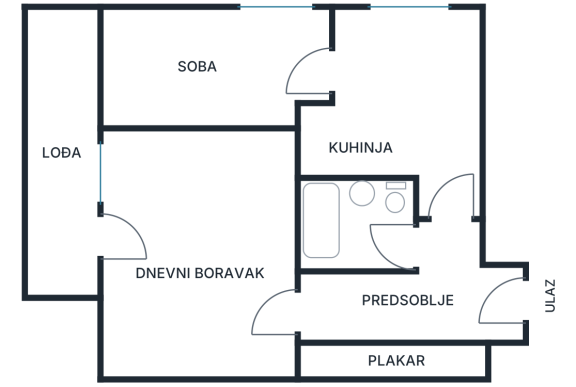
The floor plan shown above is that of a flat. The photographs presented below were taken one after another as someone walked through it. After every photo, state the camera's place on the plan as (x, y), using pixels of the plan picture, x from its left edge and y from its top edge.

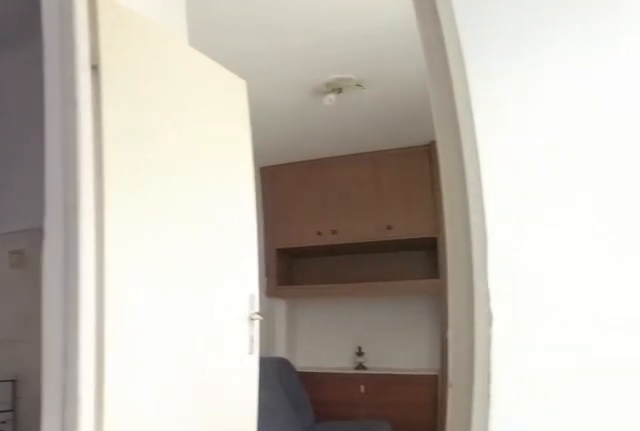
(458, 42)
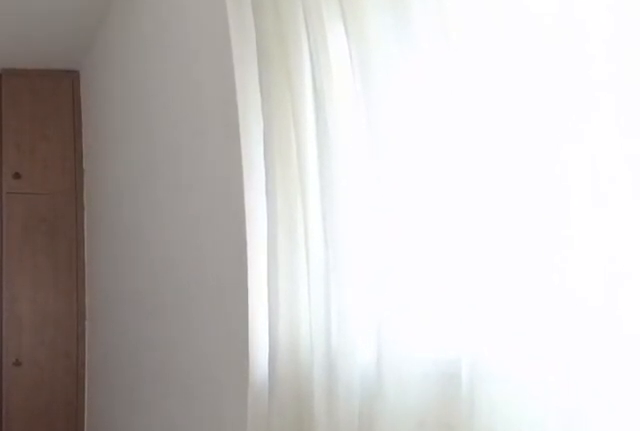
(345, 77)
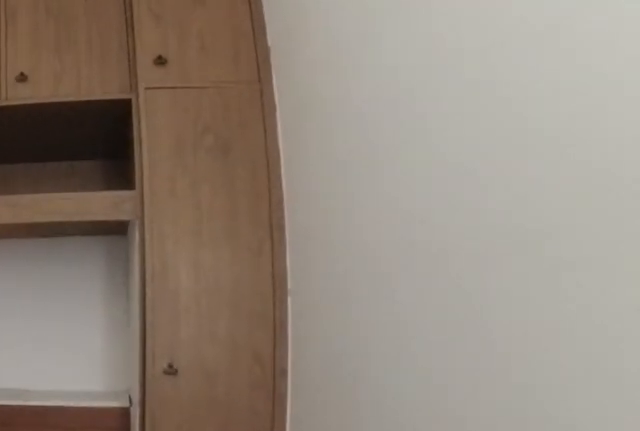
(253, 77)
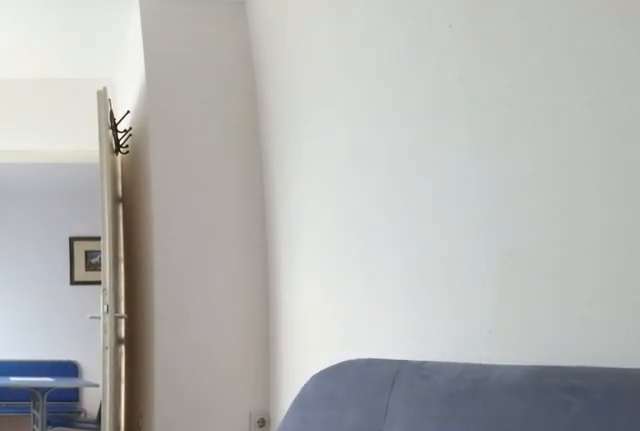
(124, 78)
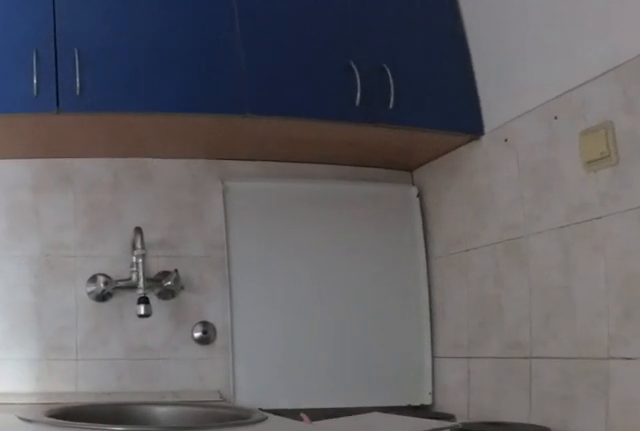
(357, 71)
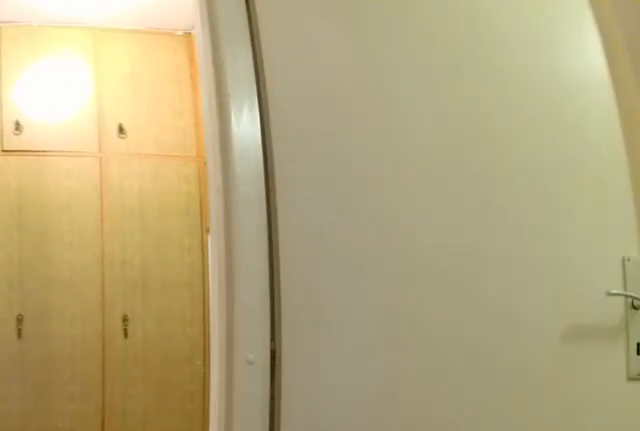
(439, 221)
